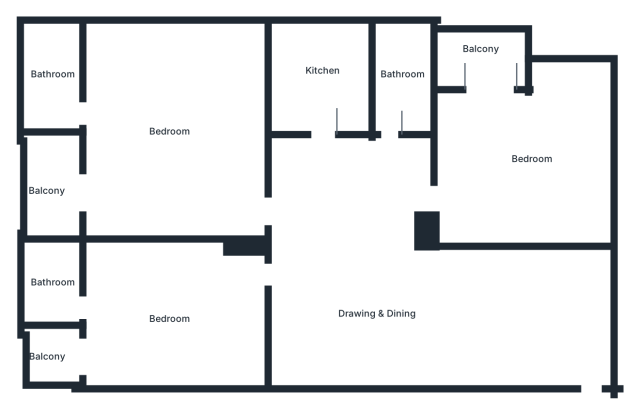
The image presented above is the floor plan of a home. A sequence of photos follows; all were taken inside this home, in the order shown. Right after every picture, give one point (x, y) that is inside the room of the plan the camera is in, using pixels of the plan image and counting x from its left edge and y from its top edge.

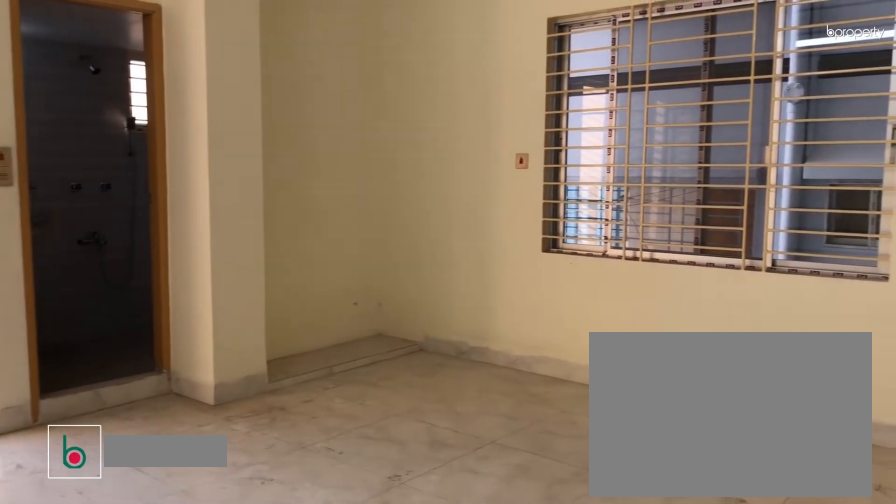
(162, 131)
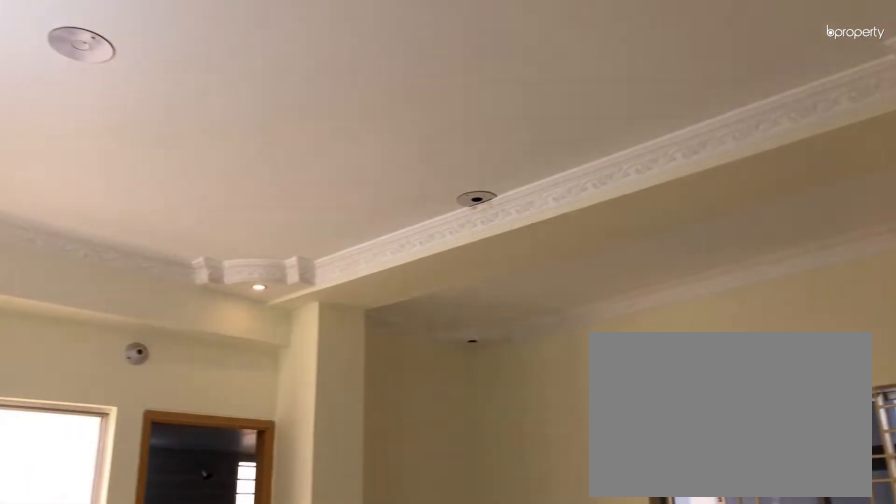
(162, 131)
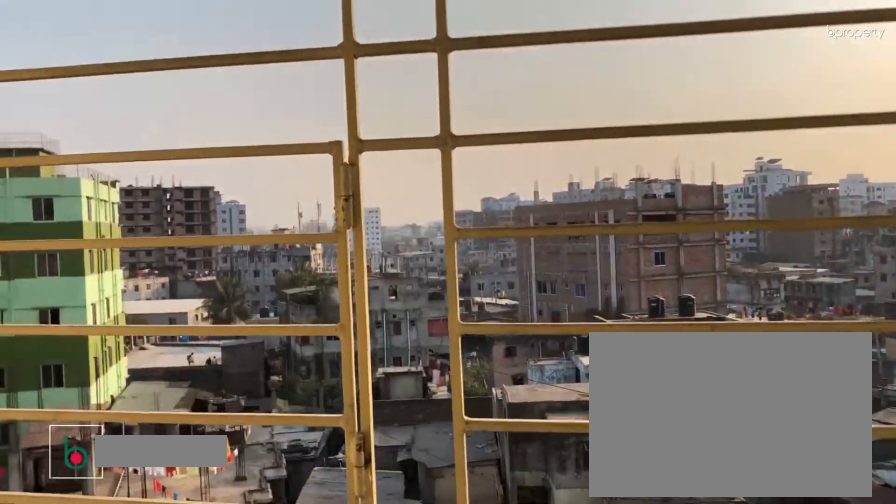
(54, 189)
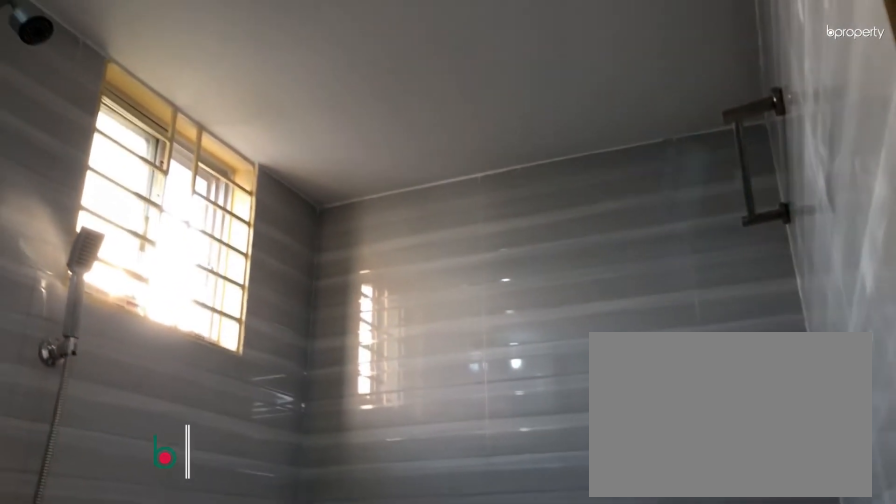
(51, 76)
